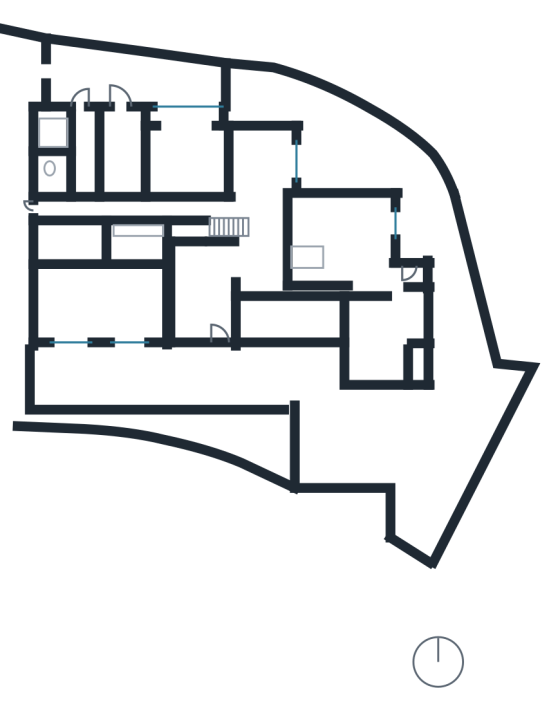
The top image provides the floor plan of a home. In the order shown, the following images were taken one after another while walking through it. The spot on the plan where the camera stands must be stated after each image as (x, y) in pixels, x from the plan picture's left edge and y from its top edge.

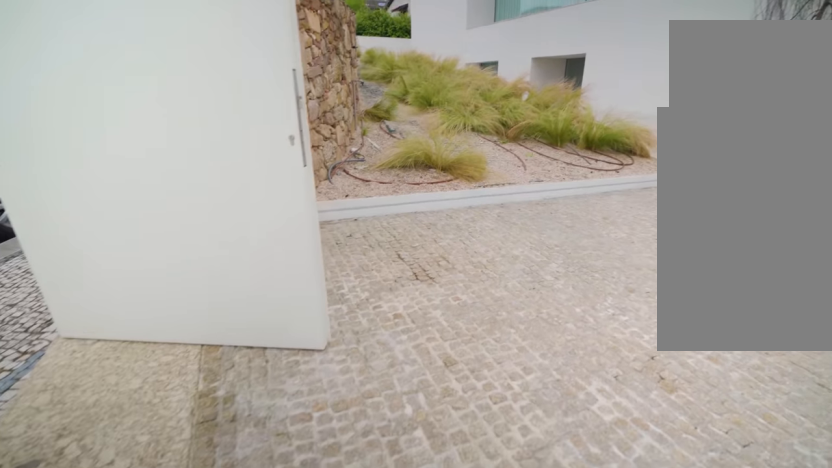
(315, 469)
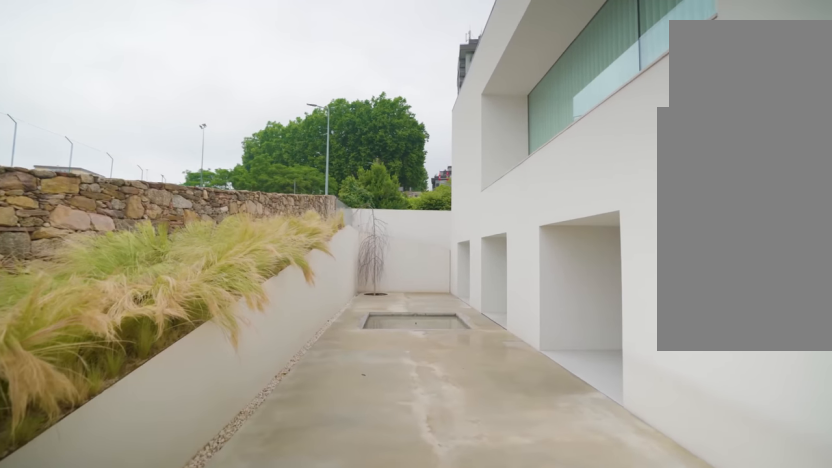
(266, 372)
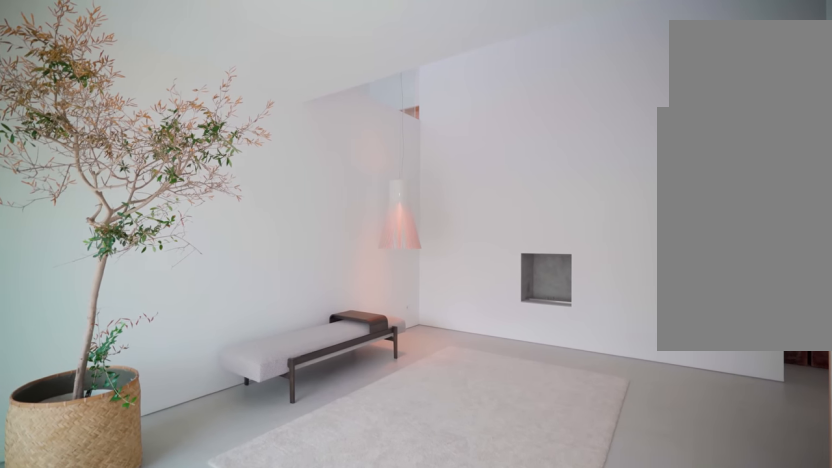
(219, 331)
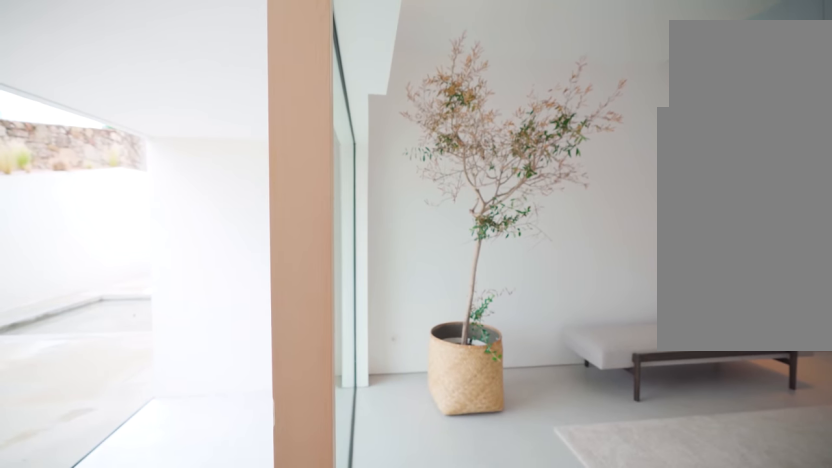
(219, 327)
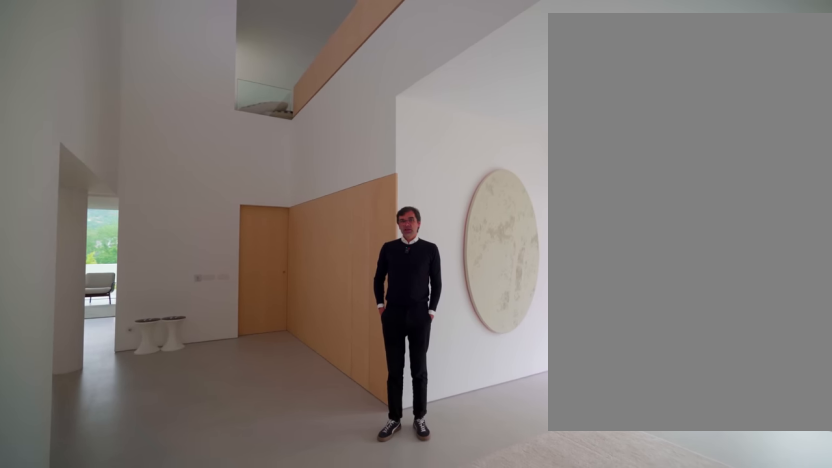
(185, 278)
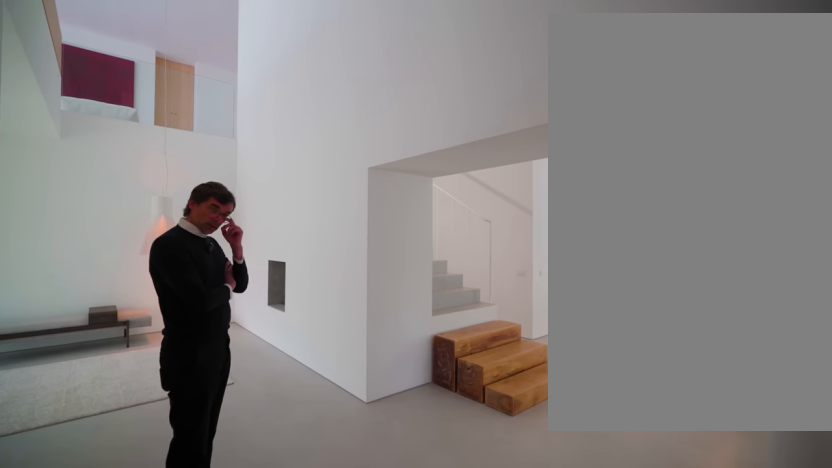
(274, 261)
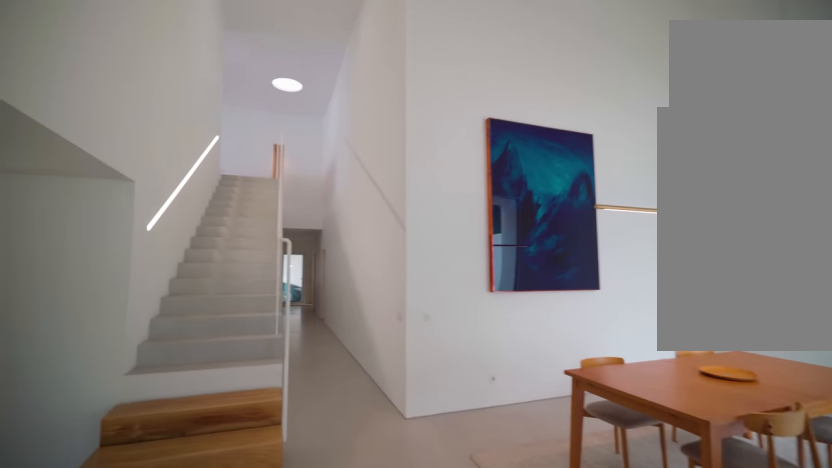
(276, 221)
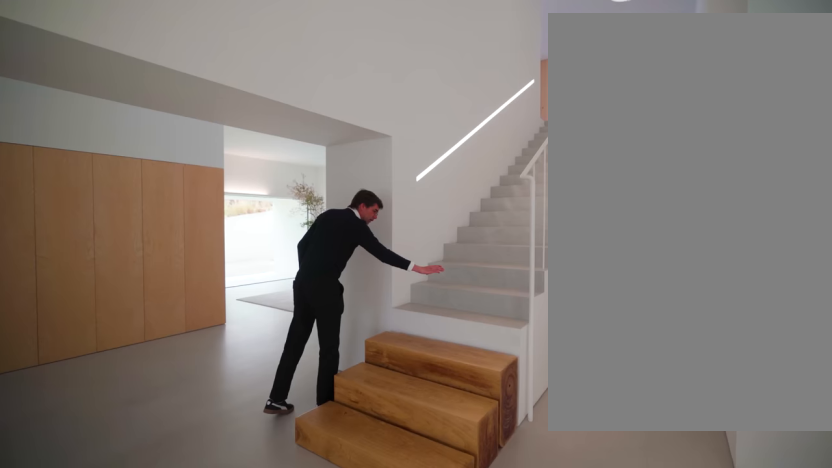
(280, 211)
